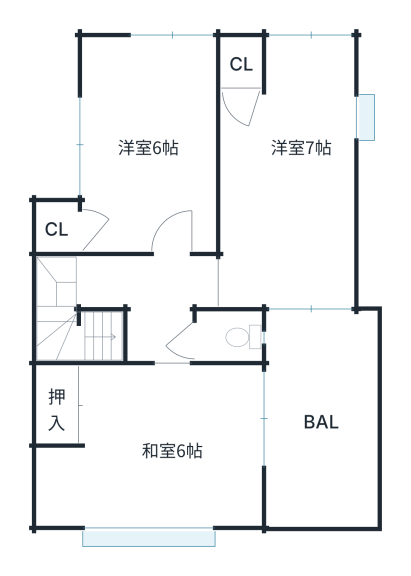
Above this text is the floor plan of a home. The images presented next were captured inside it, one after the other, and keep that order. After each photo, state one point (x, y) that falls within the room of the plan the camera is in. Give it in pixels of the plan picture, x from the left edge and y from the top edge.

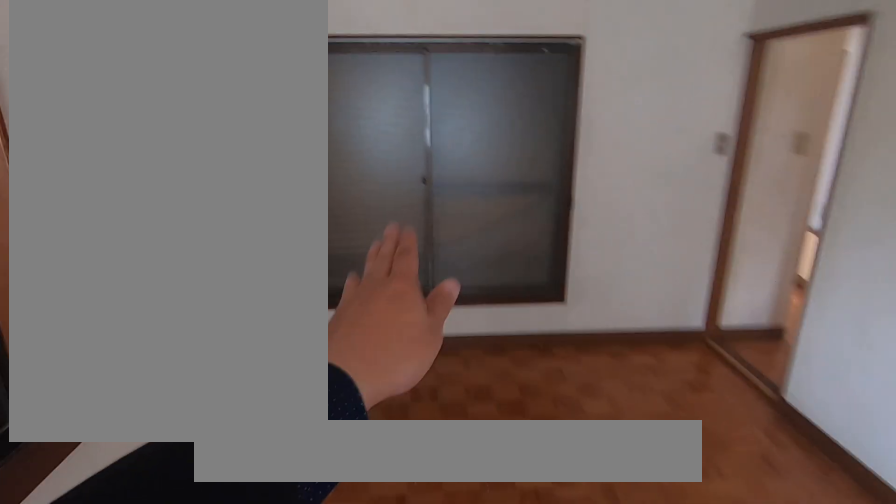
(293, 225)
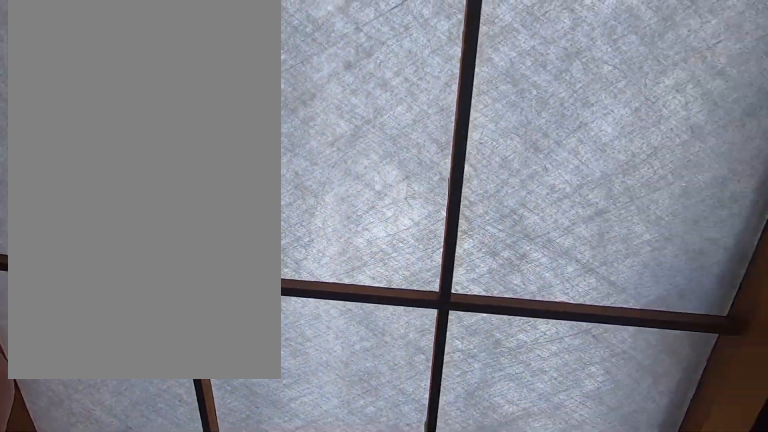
(182, 413)
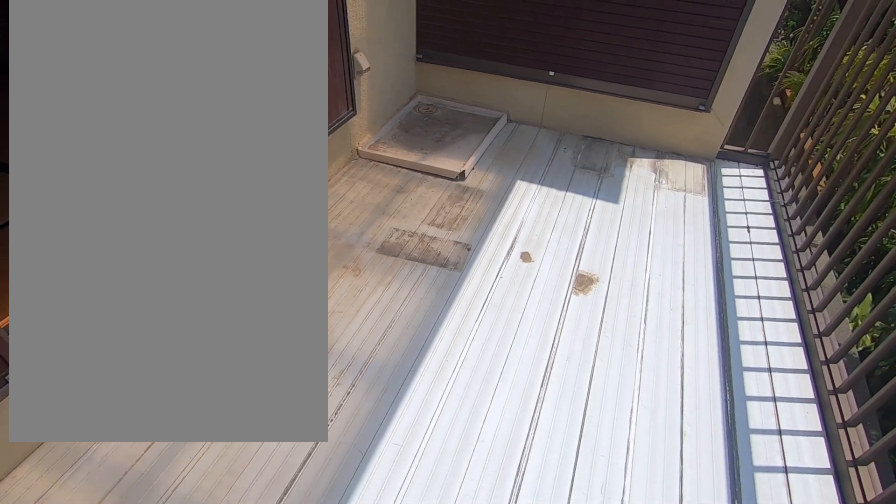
(323, 474)
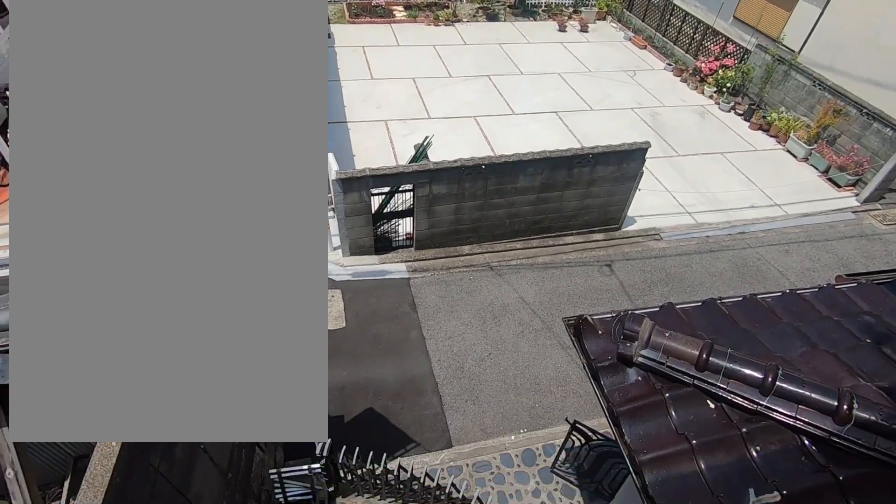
(325, 474)
